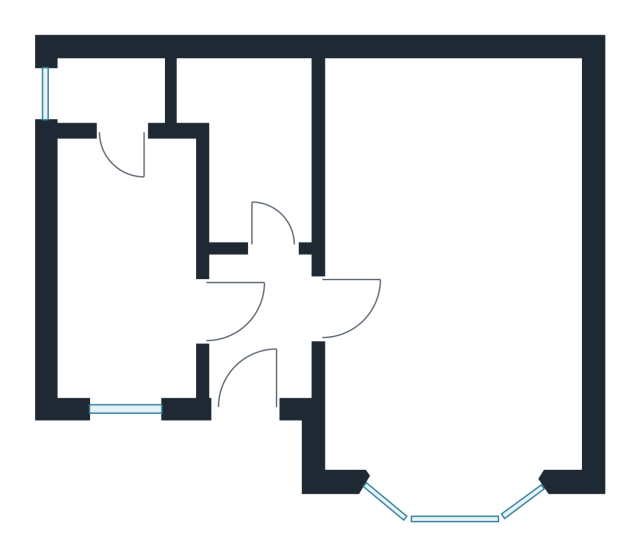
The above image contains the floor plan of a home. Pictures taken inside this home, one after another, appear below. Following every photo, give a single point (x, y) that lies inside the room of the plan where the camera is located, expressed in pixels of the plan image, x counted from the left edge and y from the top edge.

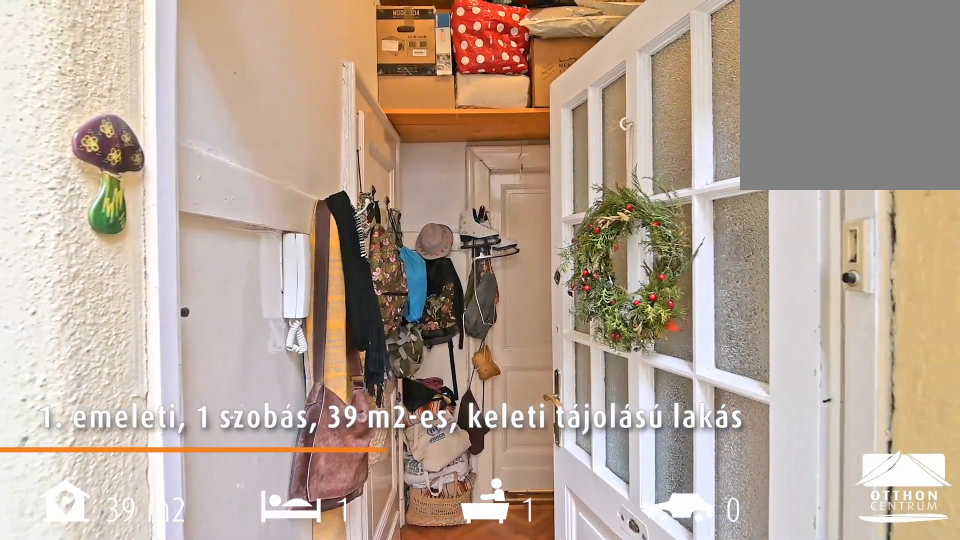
(263, 331)
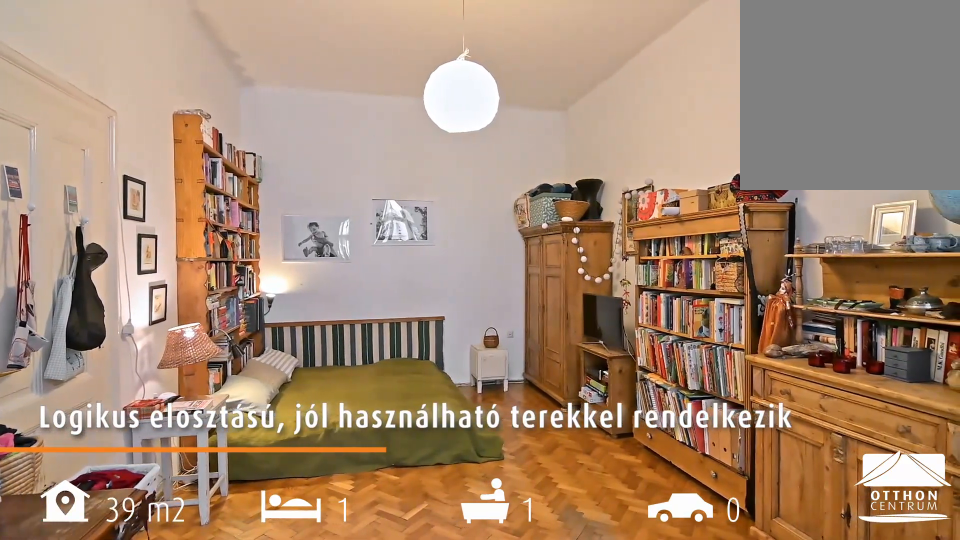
(452, 264)
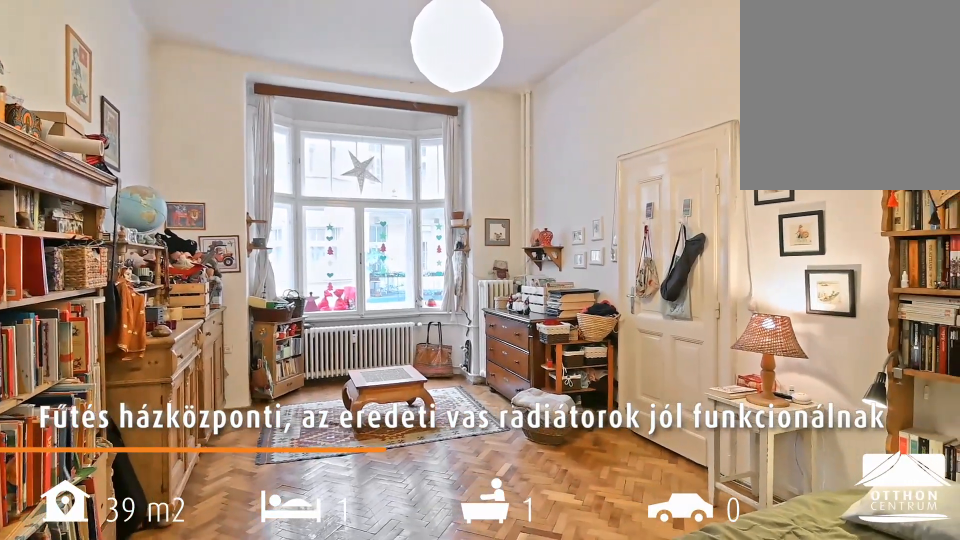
(452, 263)
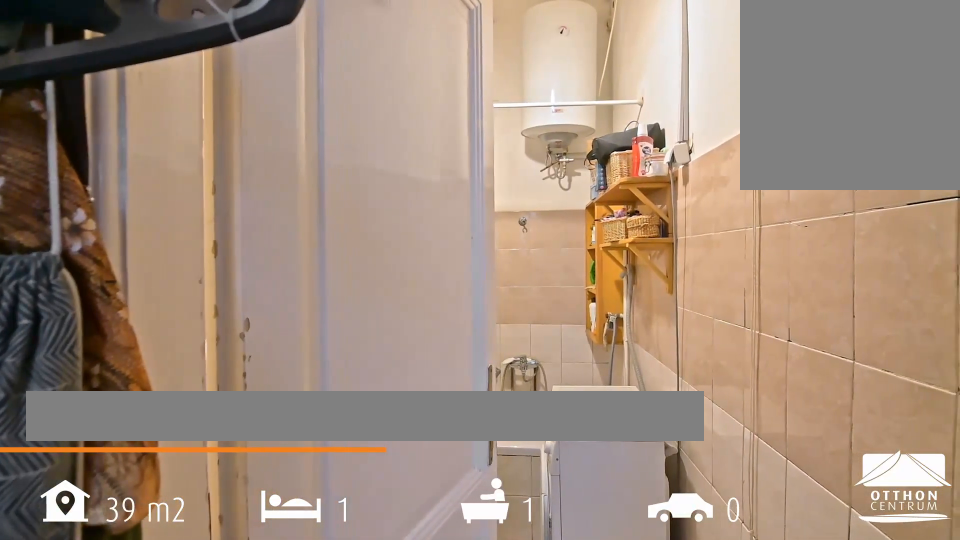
(255, 142)
